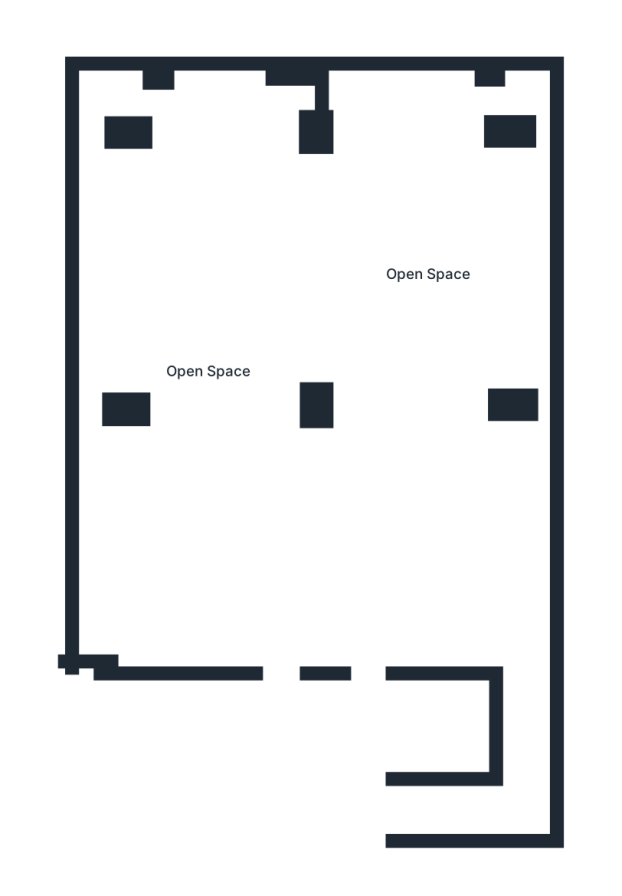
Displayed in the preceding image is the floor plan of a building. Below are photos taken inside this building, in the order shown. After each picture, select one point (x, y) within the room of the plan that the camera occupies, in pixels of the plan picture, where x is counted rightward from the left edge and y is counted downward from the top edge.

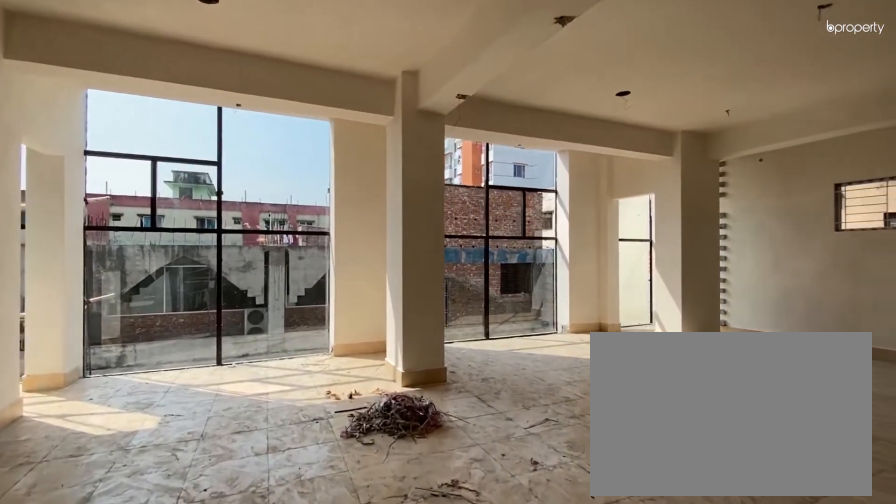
(339, 317)
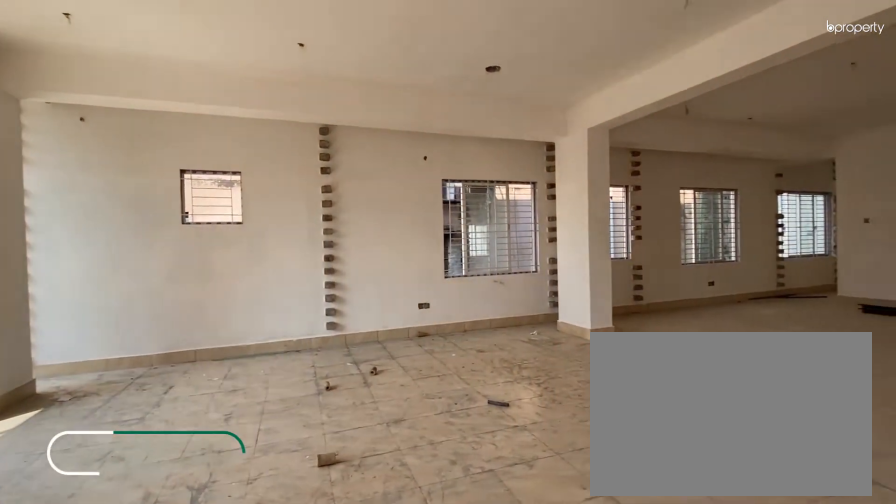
(339, 317)
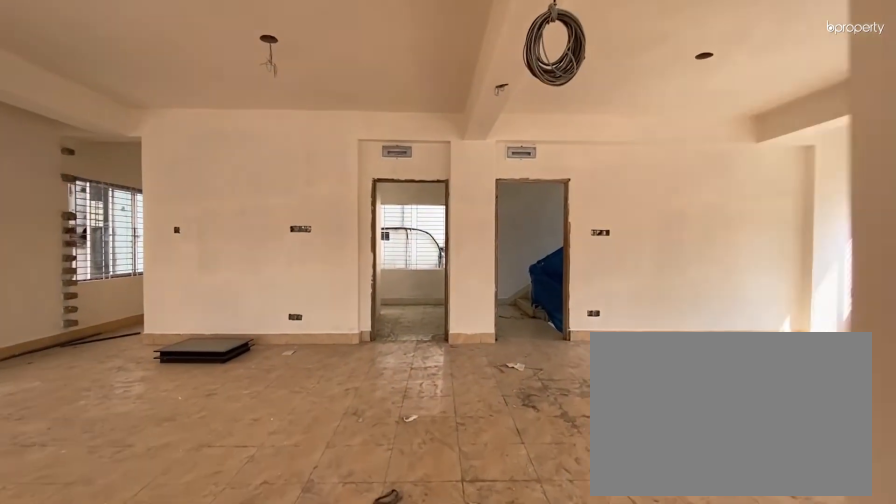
(370, 539)
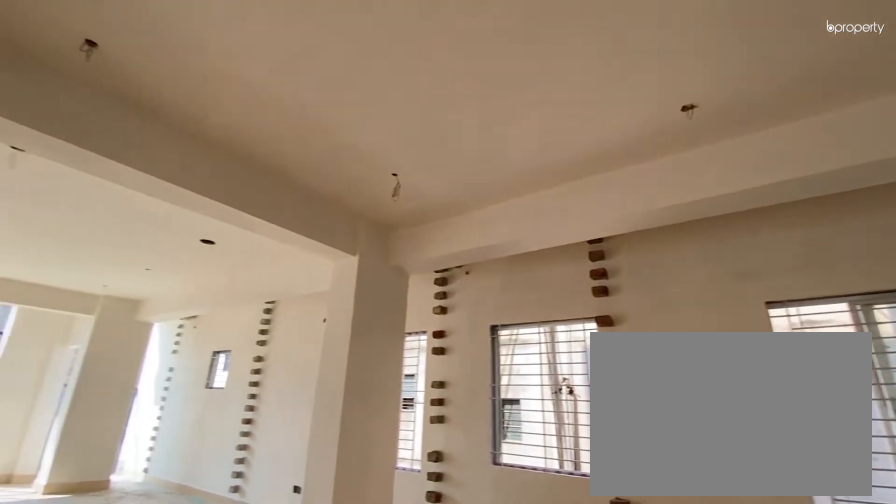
(370, 539)
